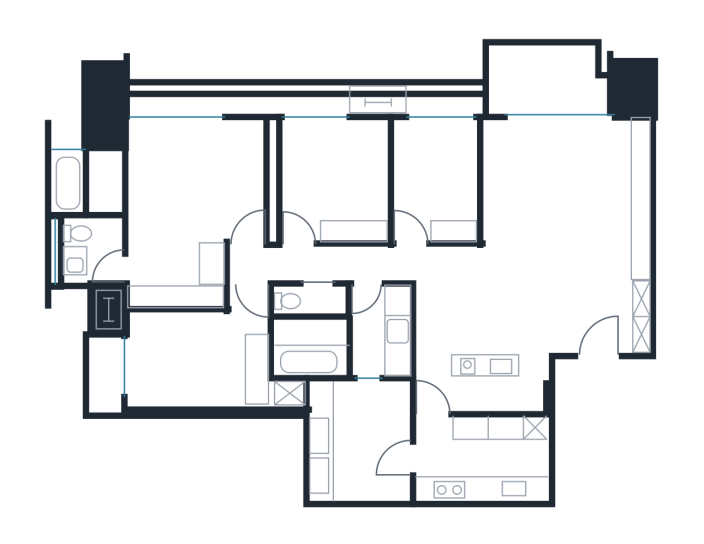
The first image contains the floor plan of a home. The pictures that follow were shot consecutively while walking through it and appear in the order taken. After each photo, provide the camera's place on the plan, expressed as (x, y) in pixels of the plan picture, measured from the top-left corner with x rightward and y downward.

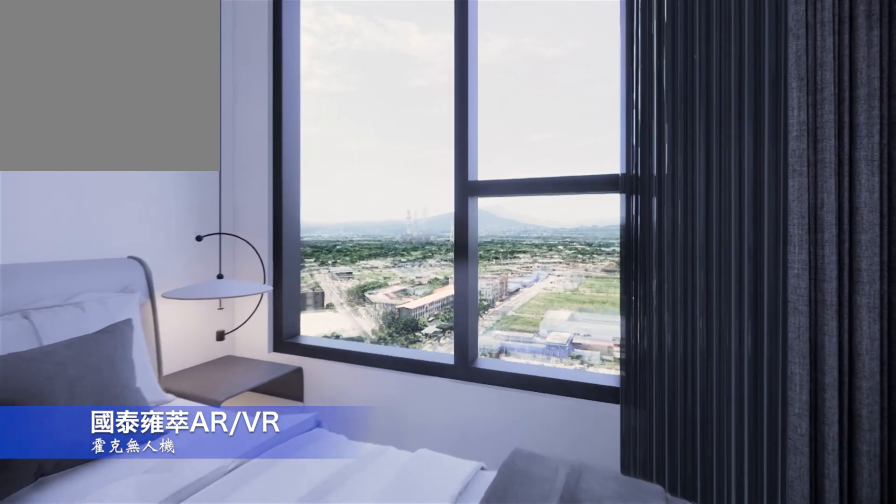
(188, 329)
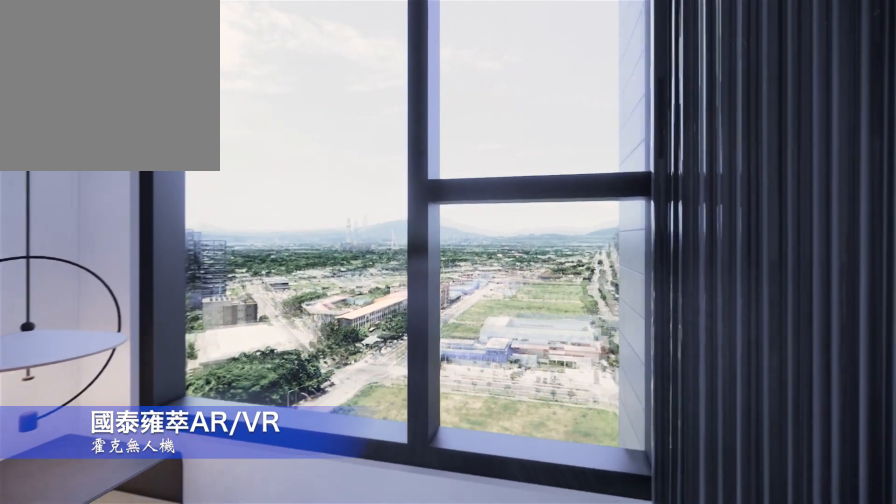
(167, 348)
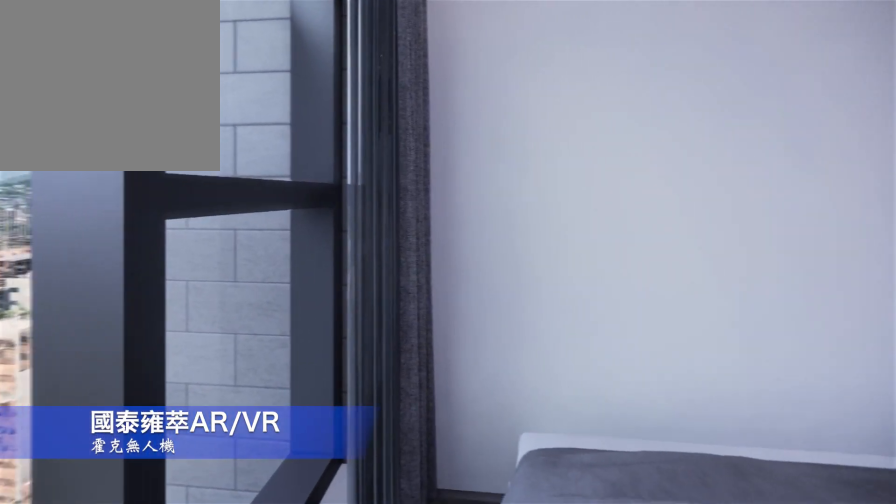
(131, 385)
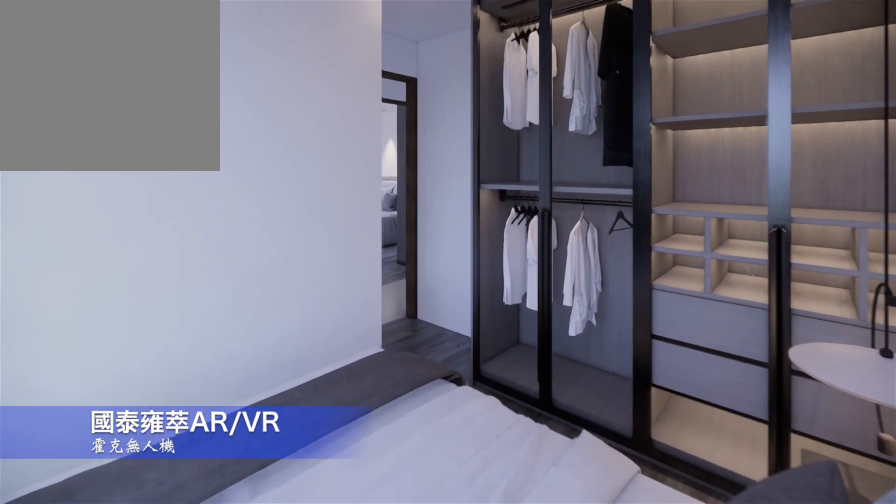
(146, 376)
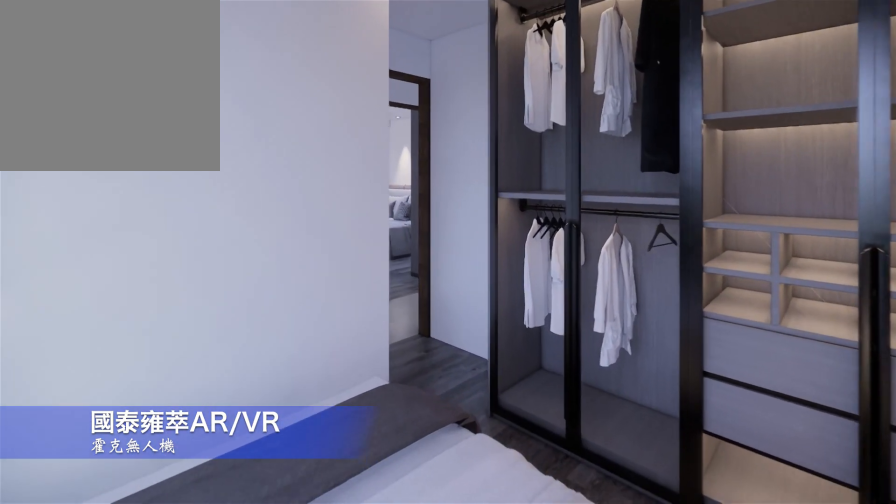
(154, 368)
